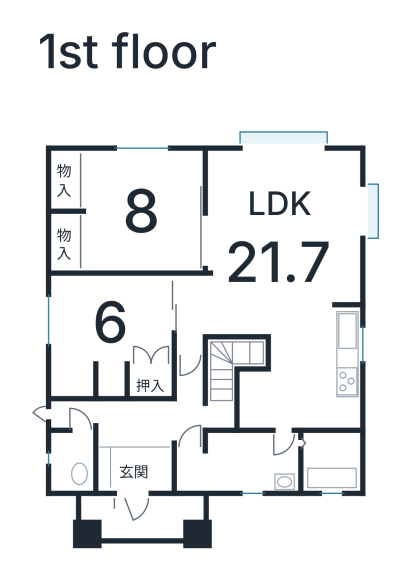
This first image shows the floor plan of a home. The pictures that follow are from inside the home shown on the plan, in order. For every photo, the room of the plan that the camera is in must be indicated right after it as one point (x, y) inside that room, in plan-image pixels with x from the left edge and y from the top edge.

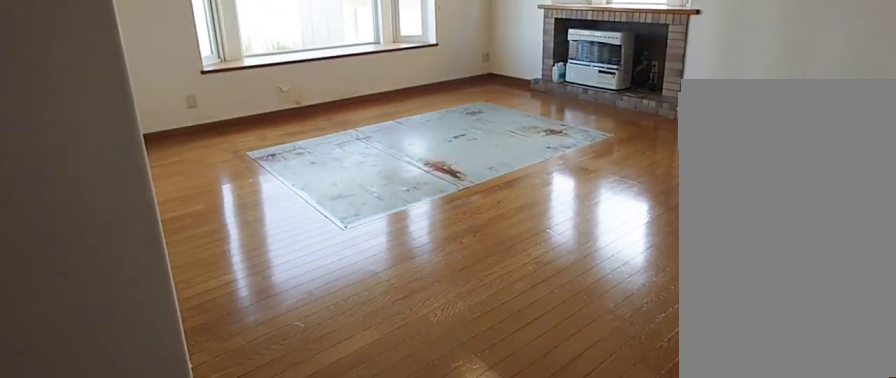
(273, 236)
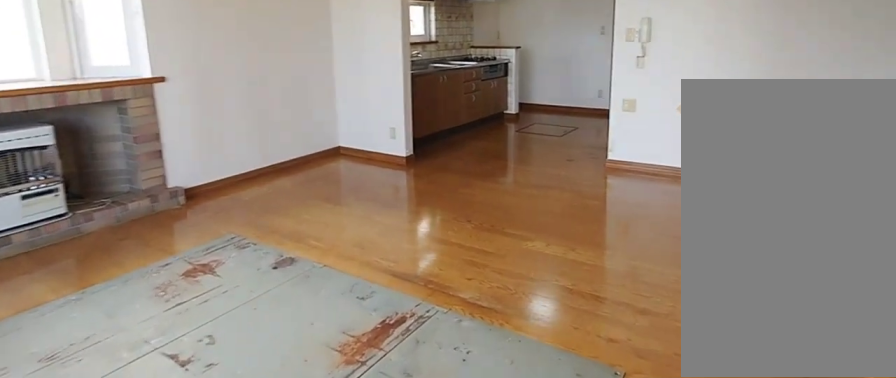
(273, 236)
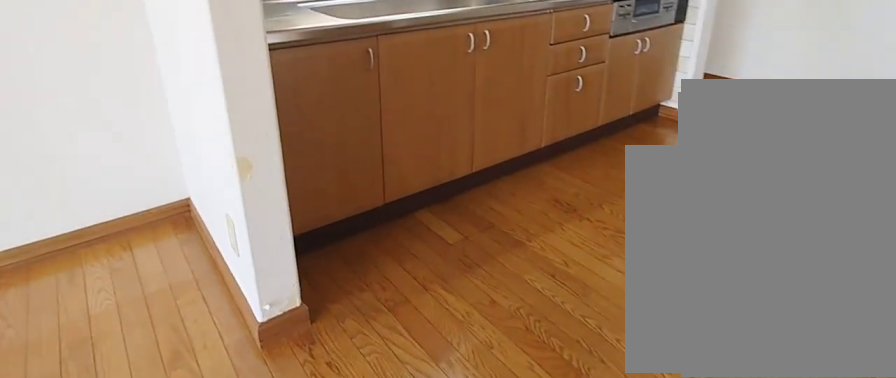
(306, 373)
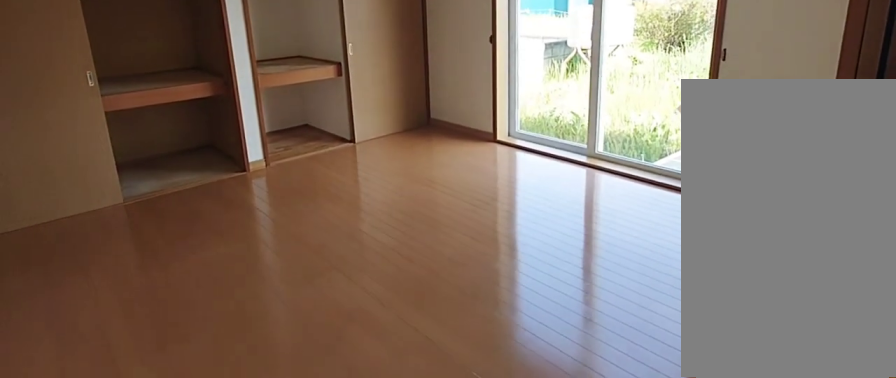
(140, 217)
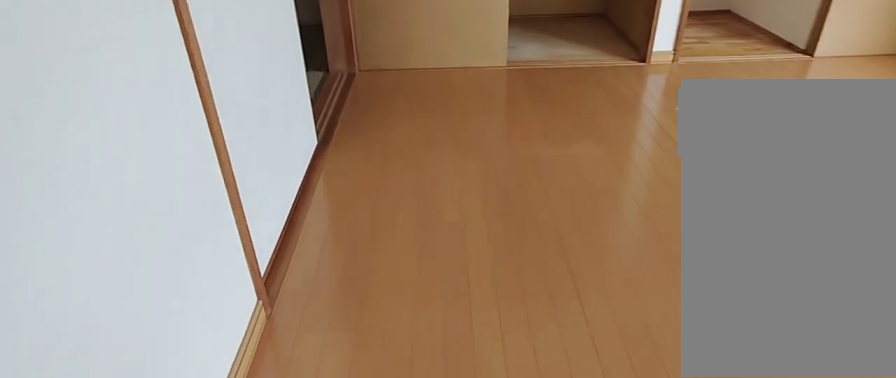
(140, 217)
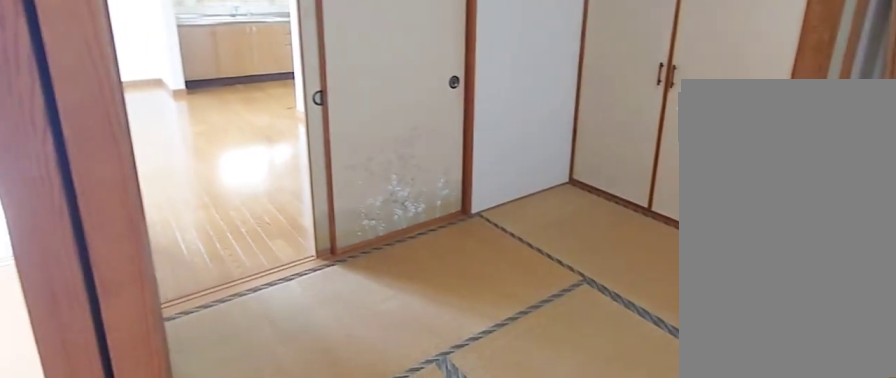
(108, 321)
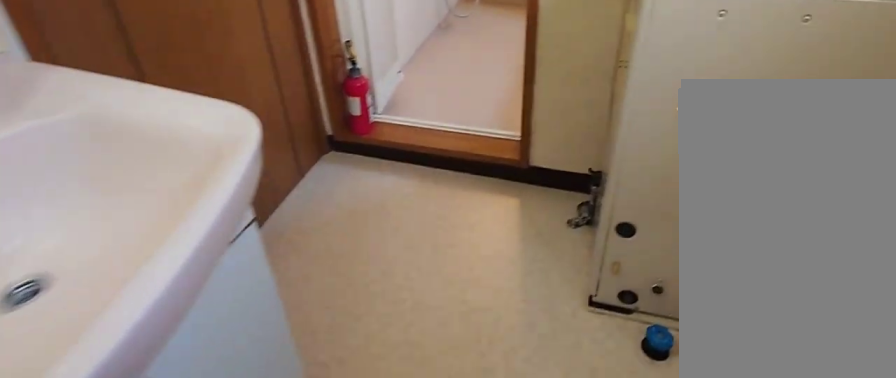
(234, 467)
